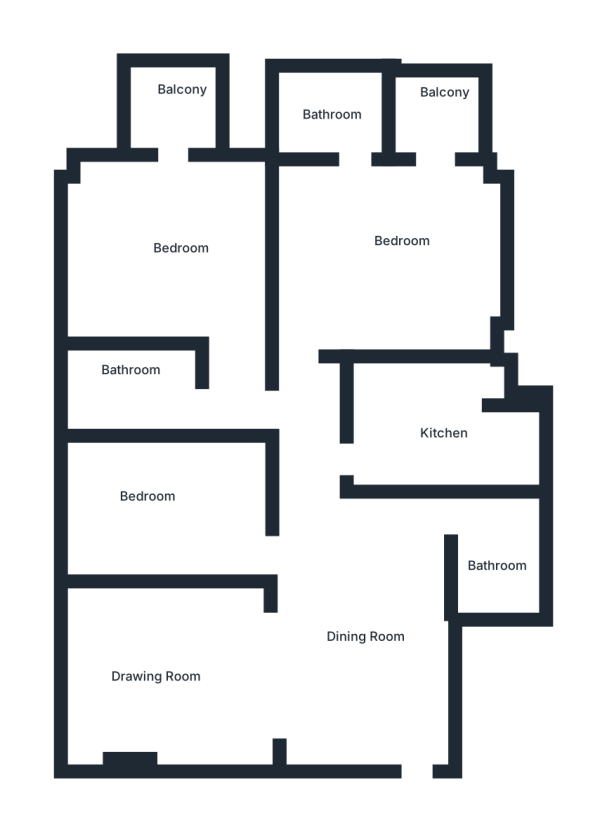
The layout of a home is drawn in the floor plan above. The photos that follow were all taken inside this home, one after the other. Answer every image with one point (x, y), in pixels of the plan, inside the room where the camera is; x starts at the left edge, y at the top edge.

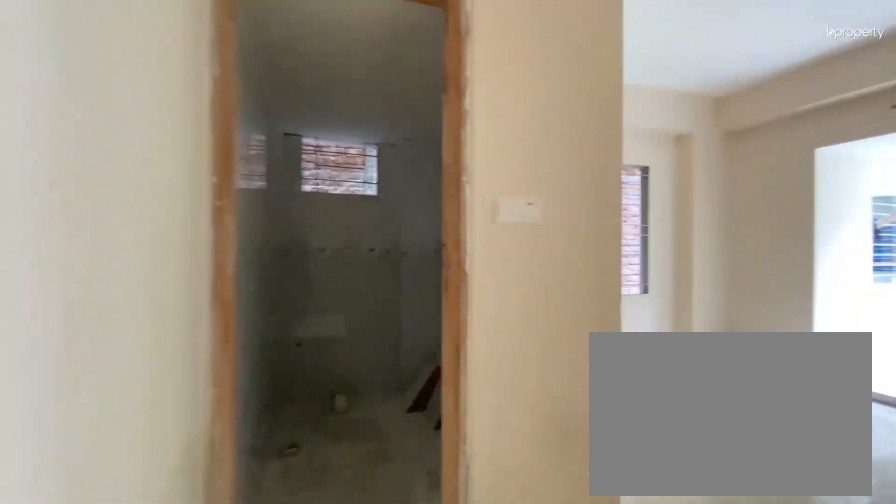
(242, 374)
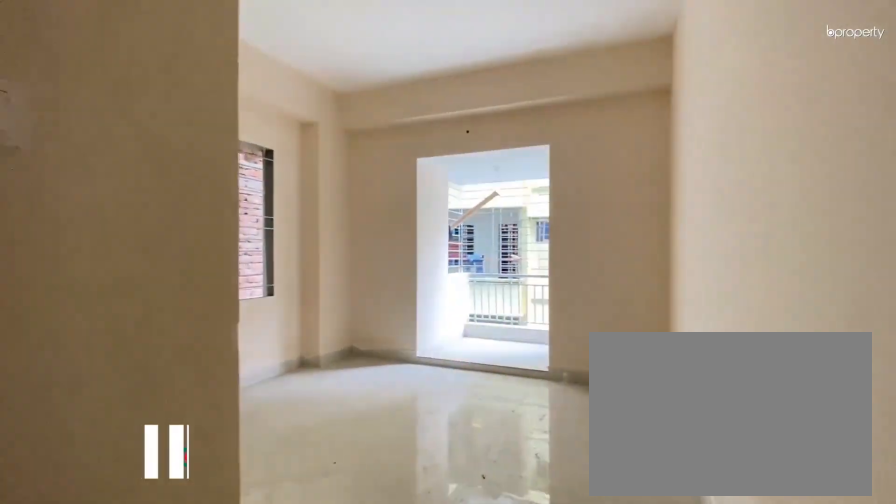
(242, 374)
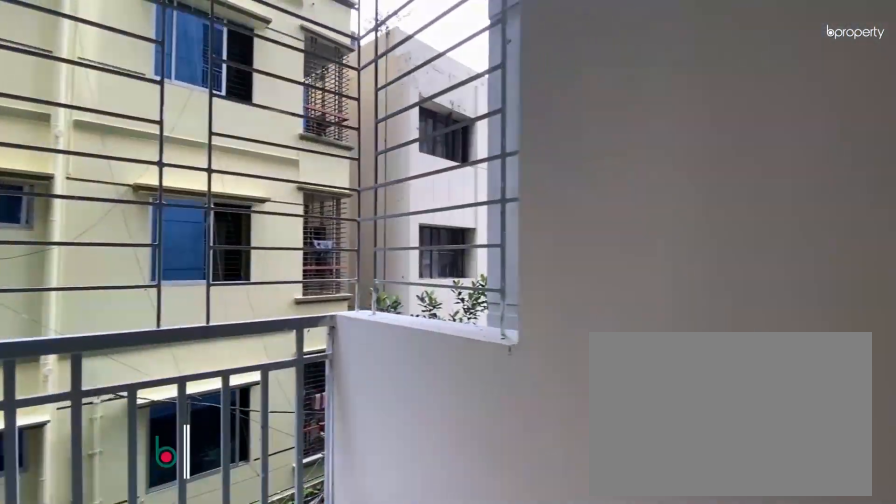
(172, 107)
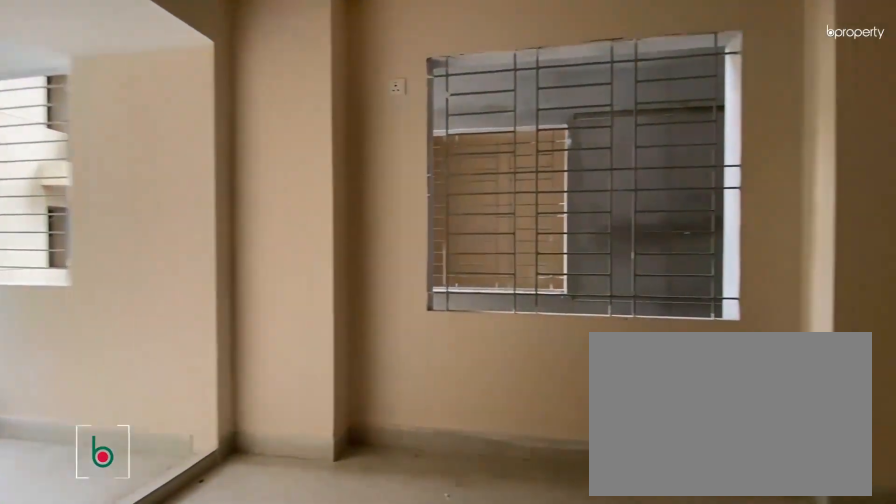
(370, 257)
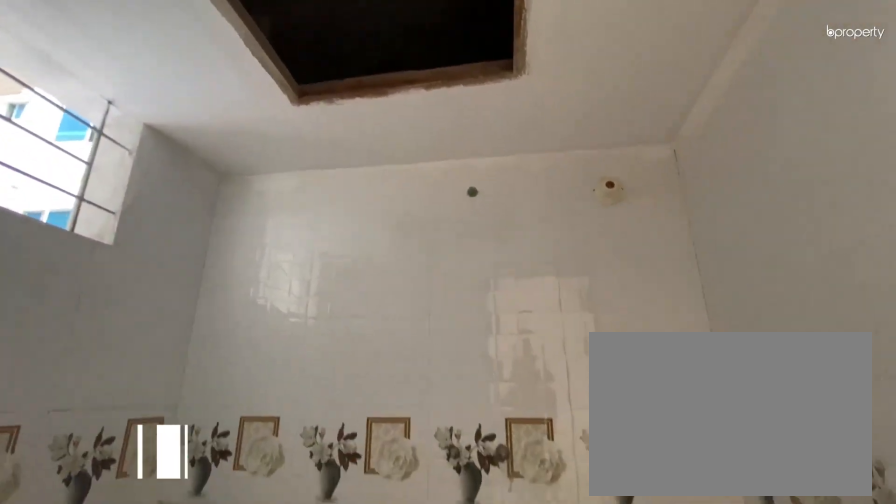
(338, 117)
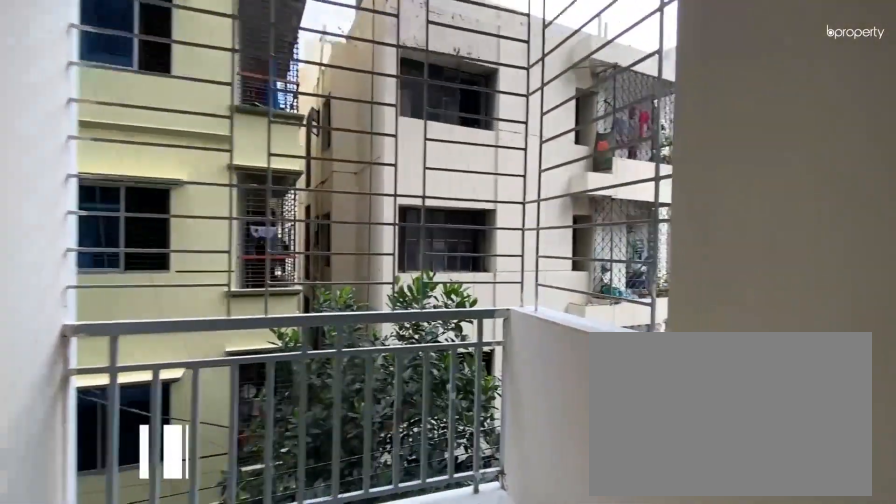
(434, 113)
